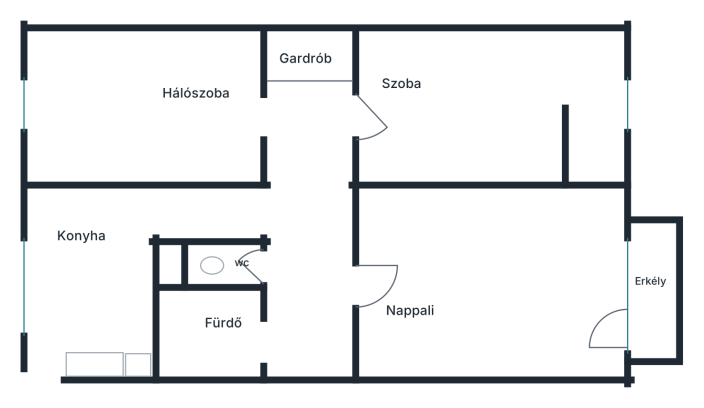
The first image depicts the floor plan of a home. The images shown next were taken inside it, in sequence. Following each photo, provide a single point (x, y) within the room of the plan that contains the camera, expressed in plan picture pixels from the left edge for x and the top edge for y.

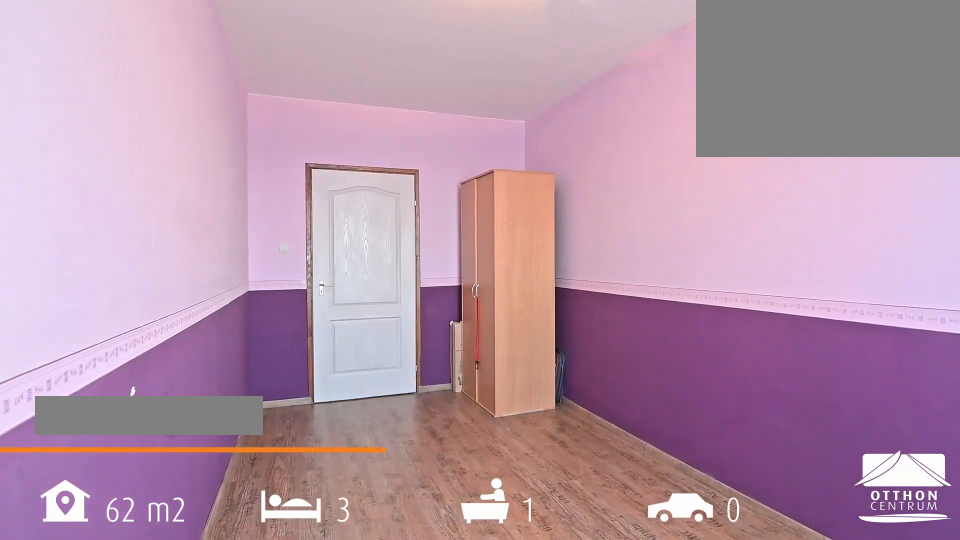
(484, 108)
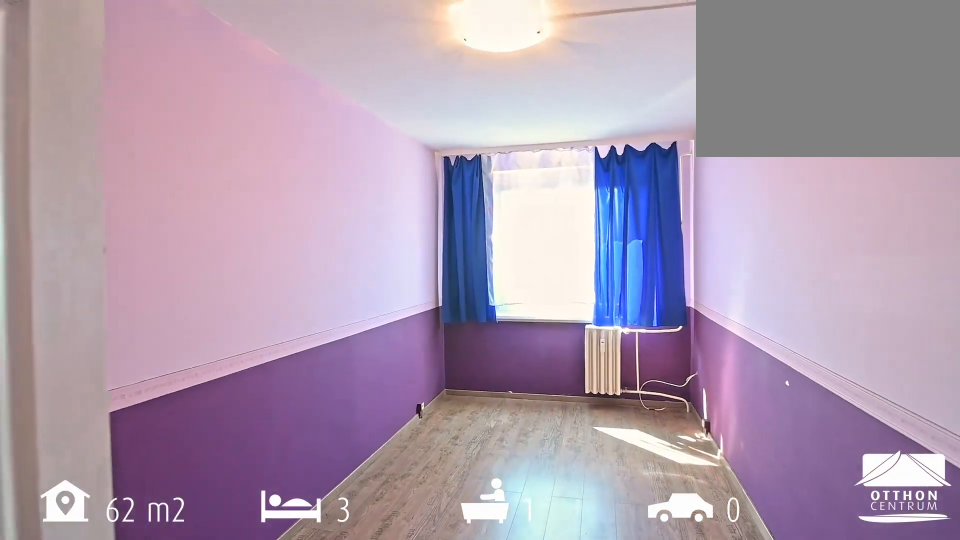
(484, 108)
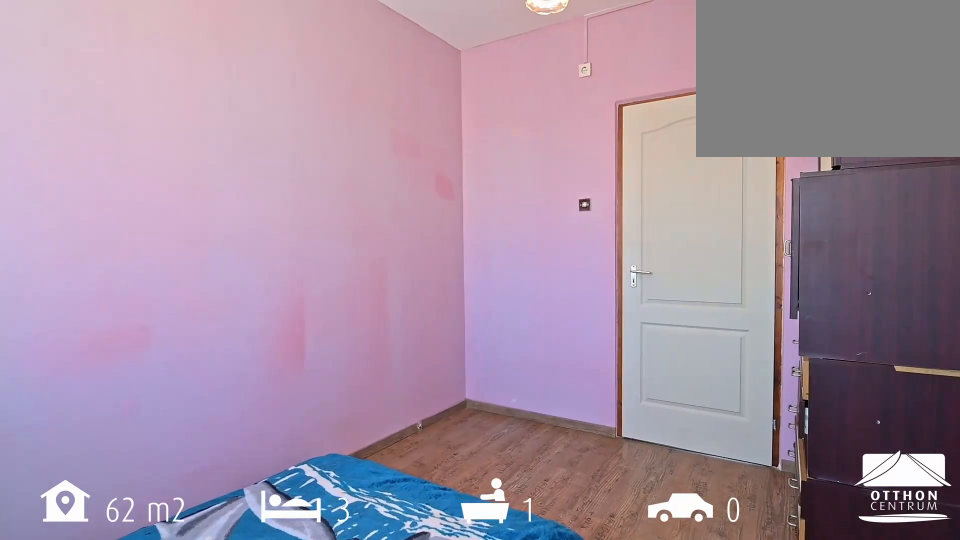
(140, 108)
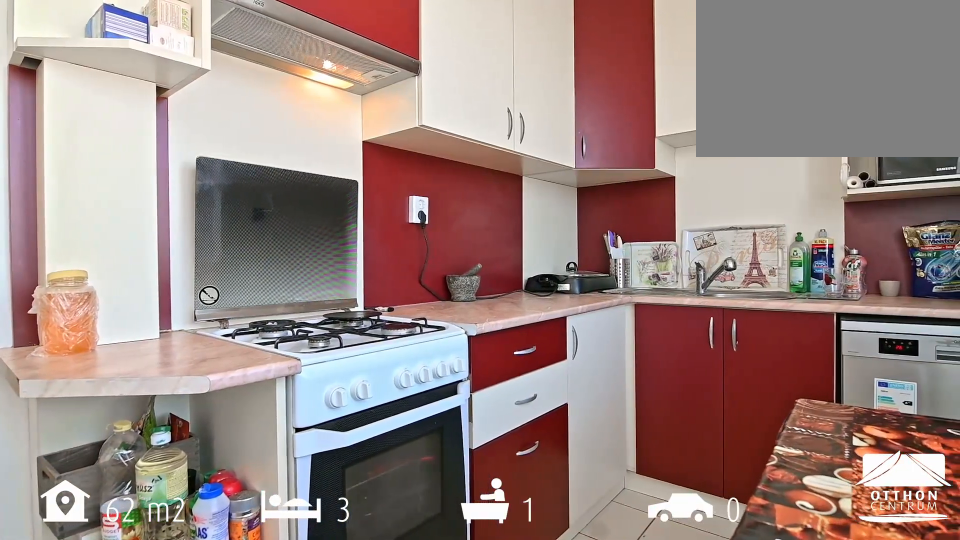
(95, 288)
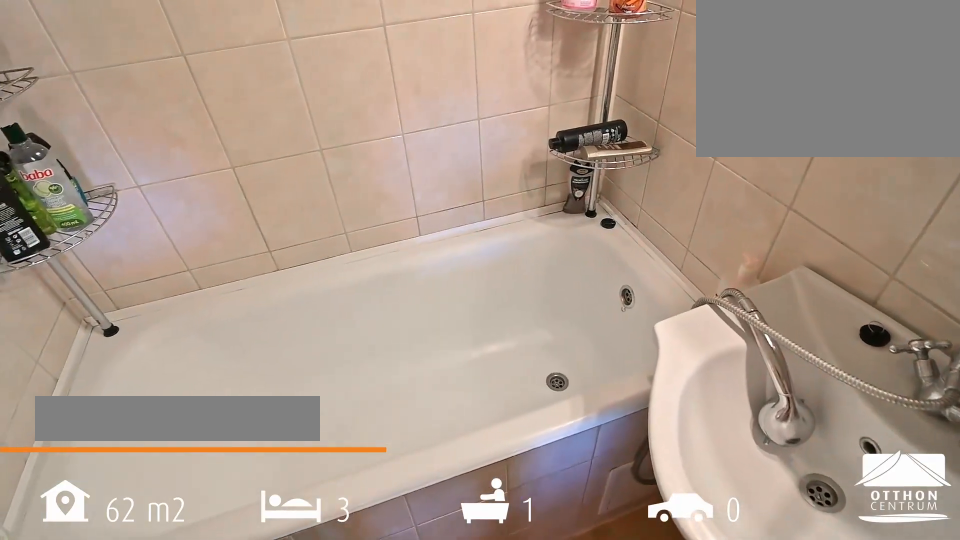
(214, 334)
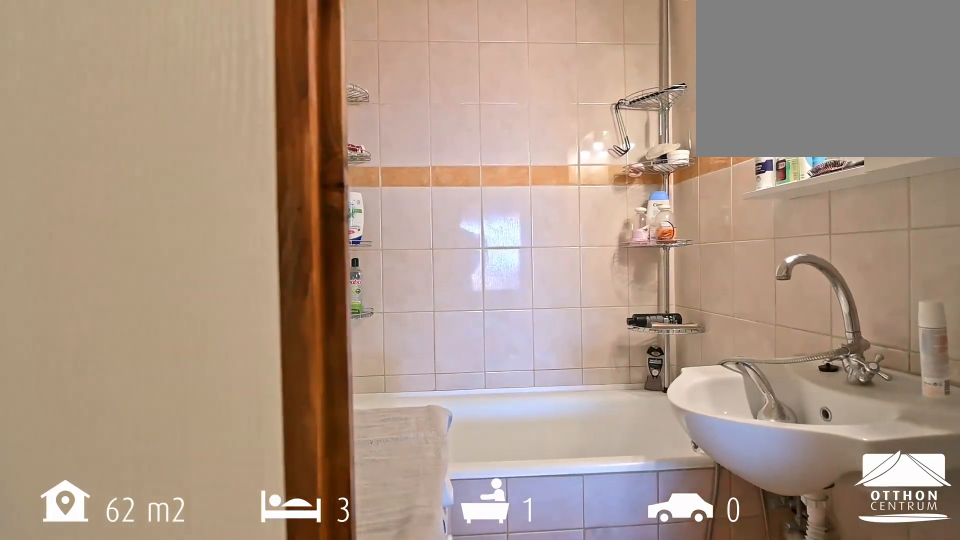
(214, 334)
